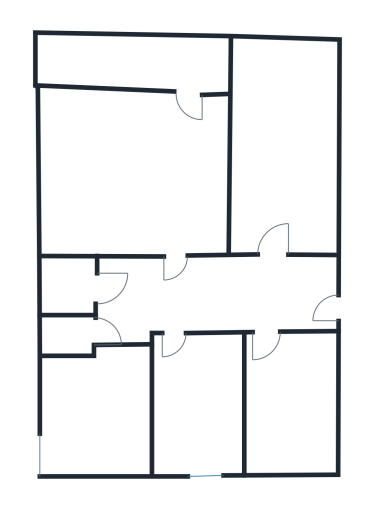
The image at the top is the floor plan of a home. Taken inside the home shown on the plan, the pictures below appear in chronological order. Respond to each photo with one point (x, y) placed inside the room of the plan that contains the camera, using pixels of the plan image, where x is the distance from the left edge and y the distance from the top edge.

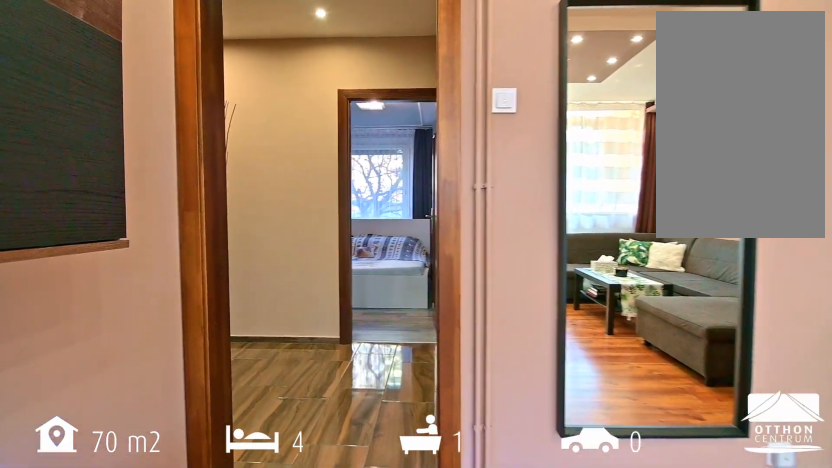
(135, 172)
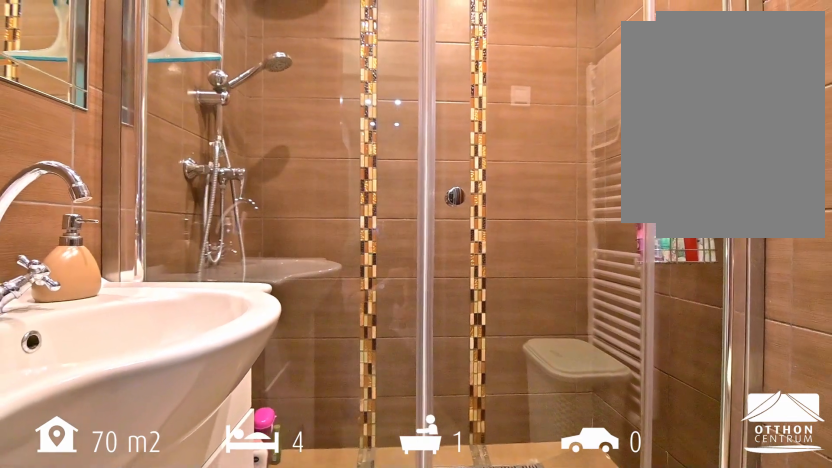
(68, 284)
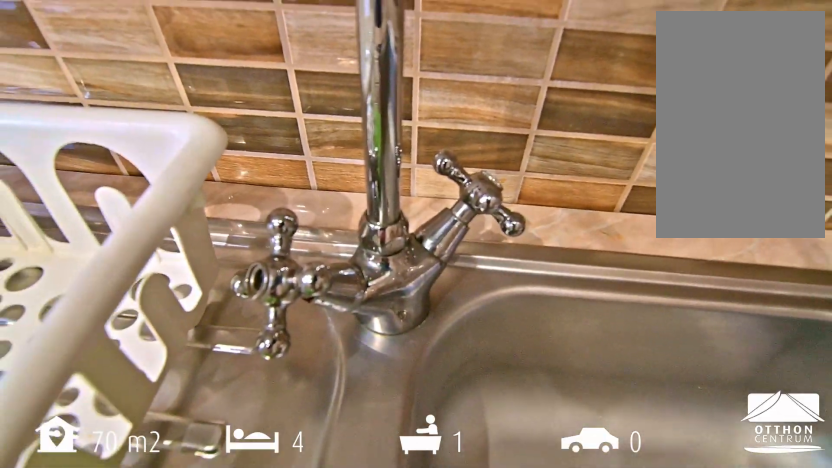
(96, 416)
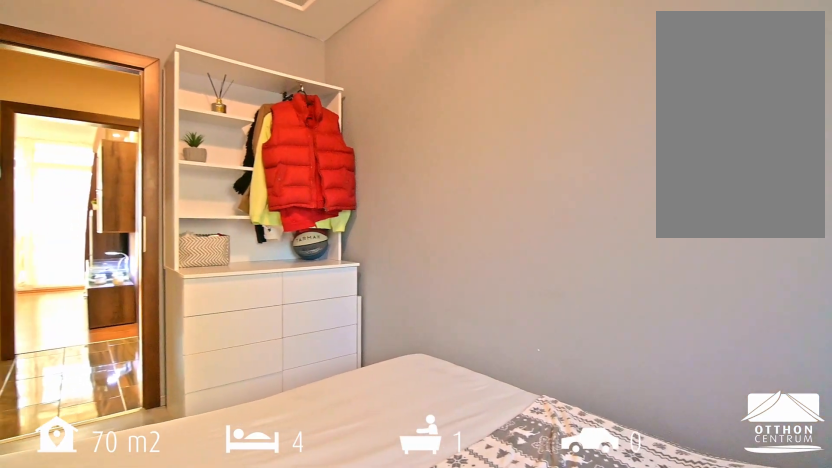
(199, 409)
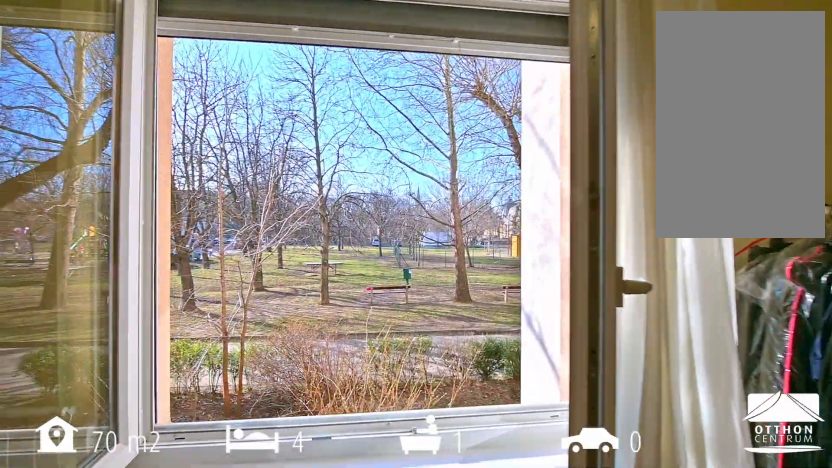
(283, 152)
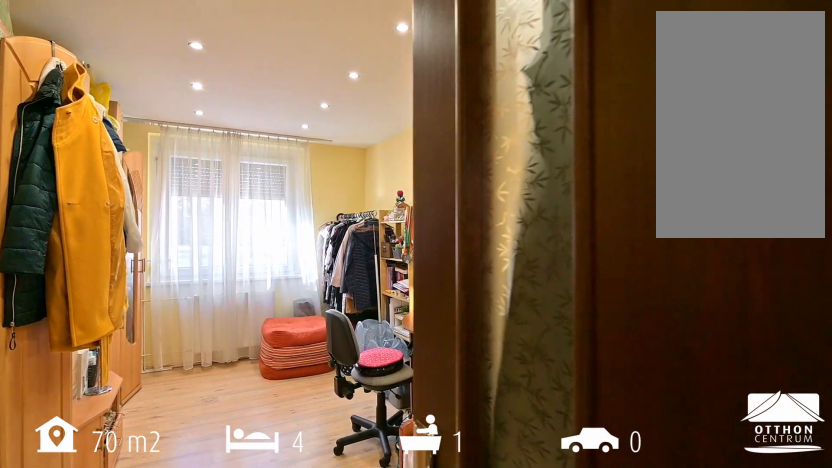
(284, 152)
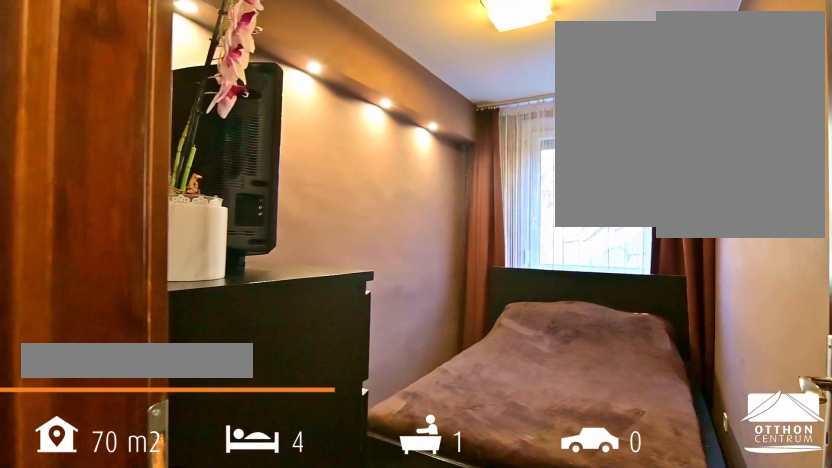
(293, 401)
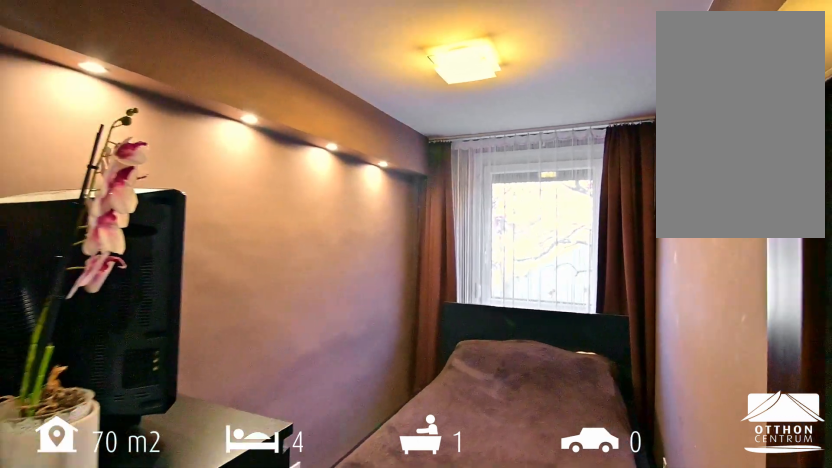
(293, 401)
